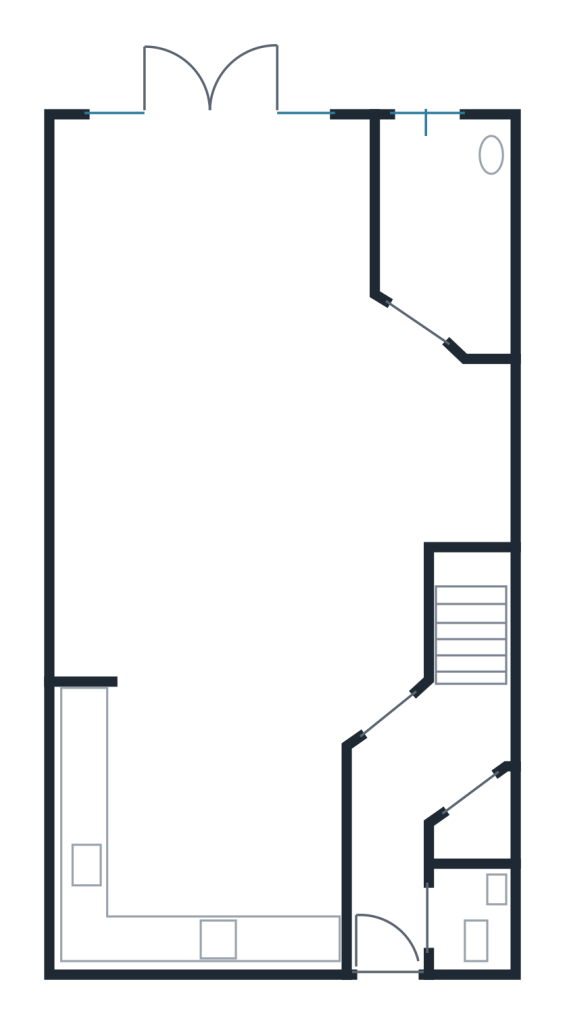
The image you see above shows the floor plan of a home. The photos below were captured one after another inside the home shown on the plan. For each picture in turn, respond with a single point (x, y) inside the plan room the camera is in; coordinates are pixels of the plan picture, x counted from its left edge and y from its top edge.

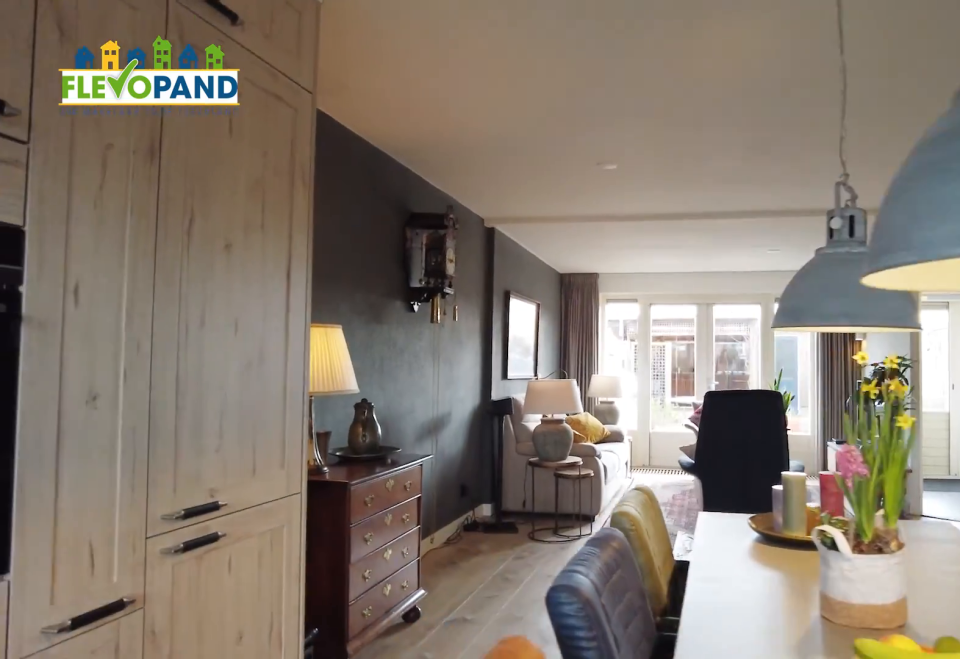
(206, 819)
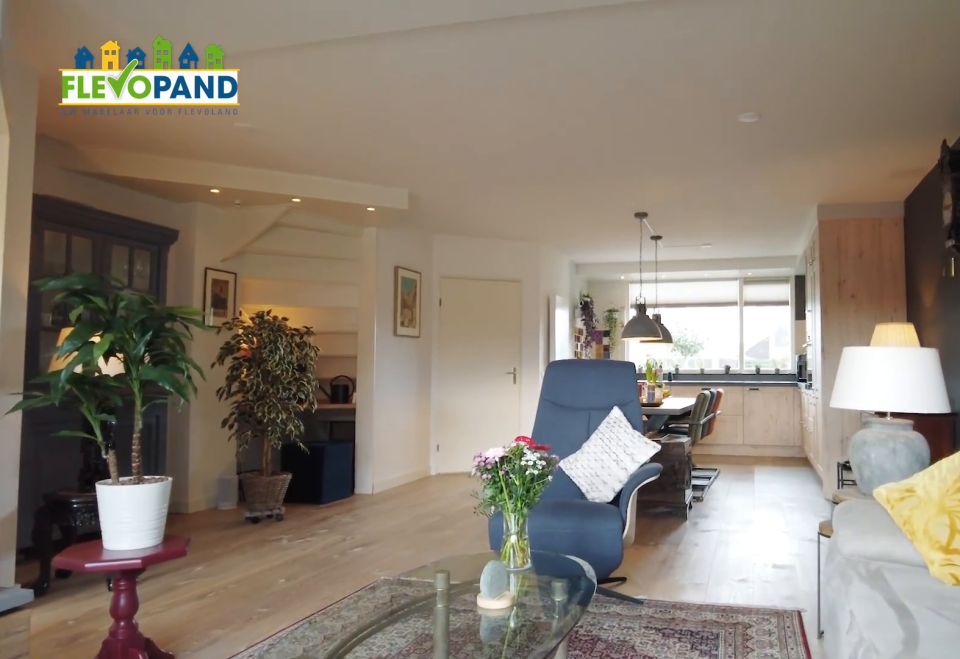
(366, 470)
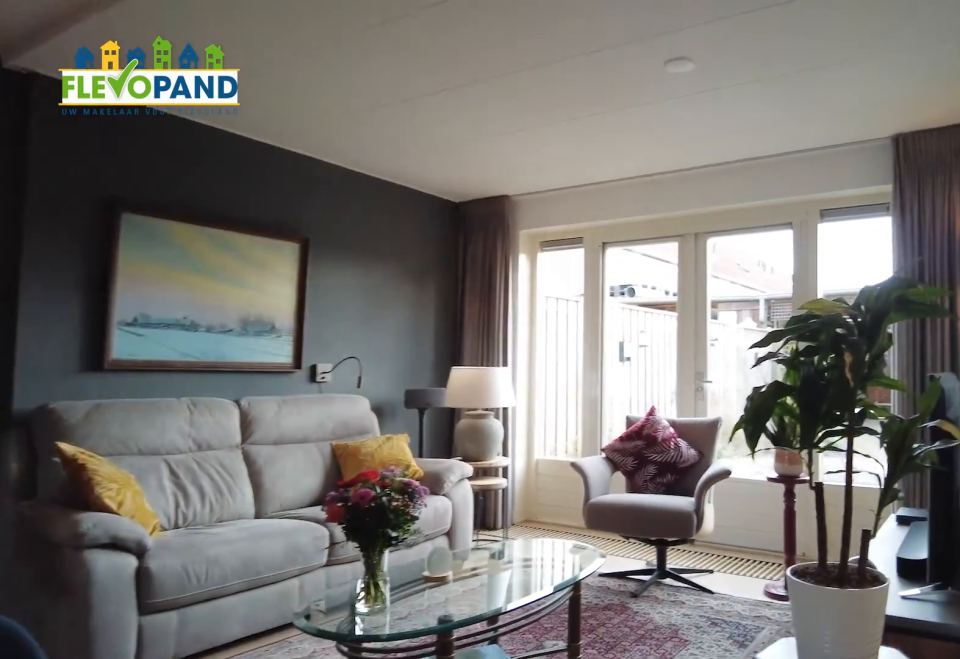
(366, 470)
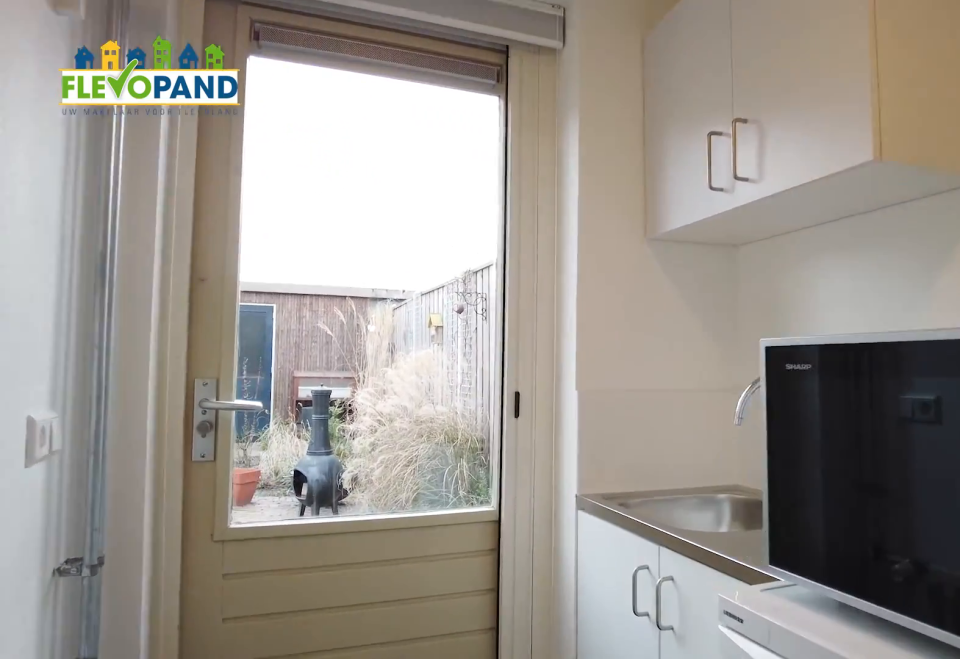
(444, 226)
